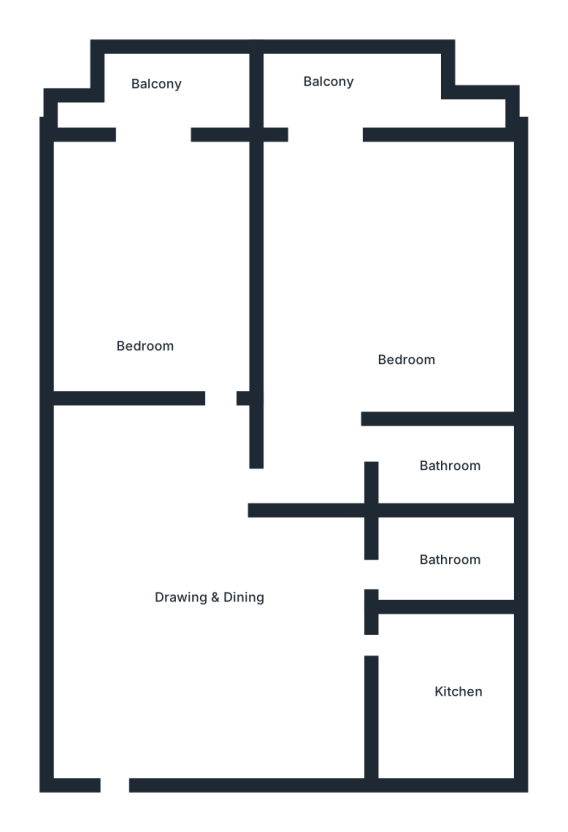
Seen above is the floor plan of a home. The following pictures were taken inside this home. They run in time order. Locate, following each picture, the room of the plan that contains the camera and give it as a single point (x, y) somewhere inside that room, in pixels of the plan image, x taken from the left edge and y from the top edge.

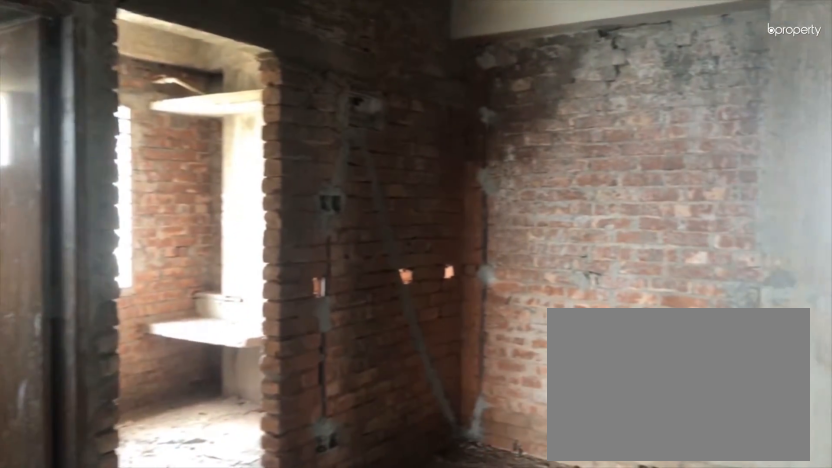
(201, 576)
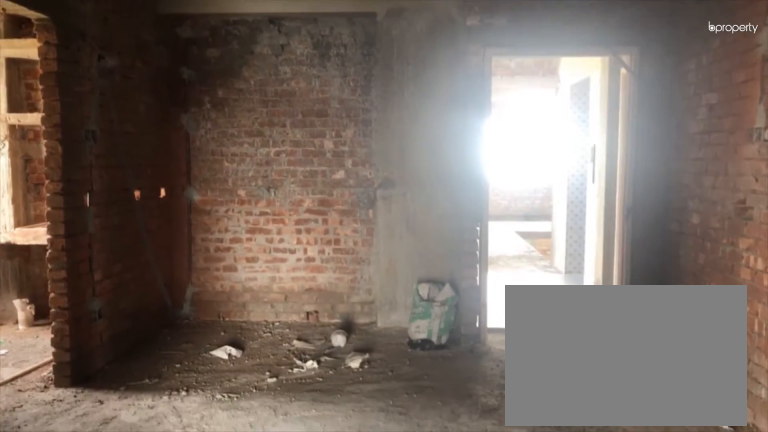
(201, 578)
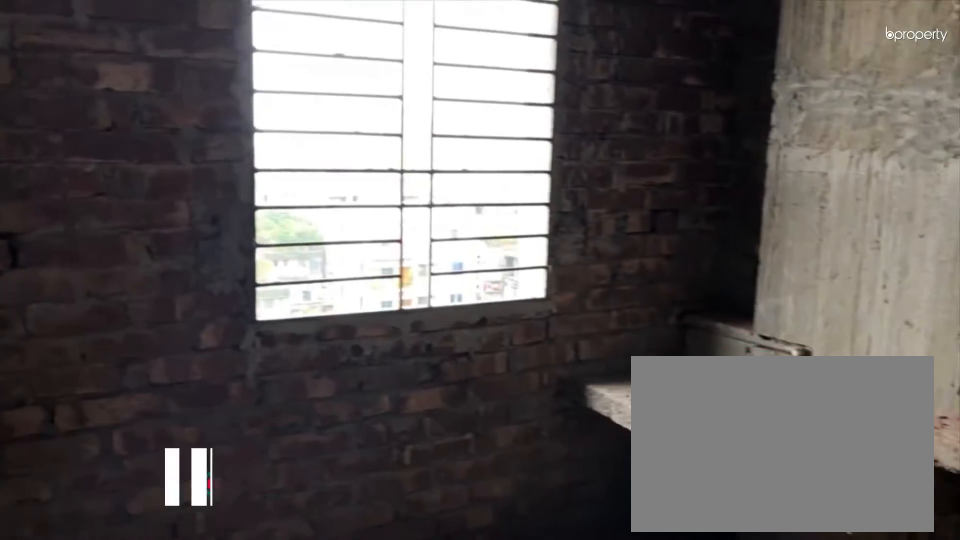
(445, 682)
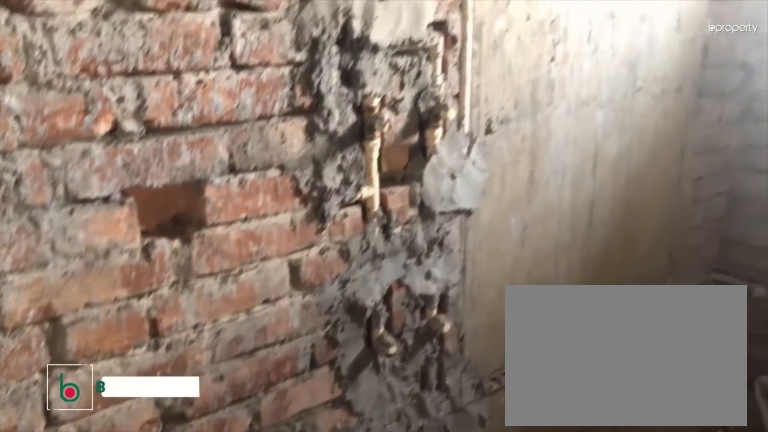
(440, 565)
